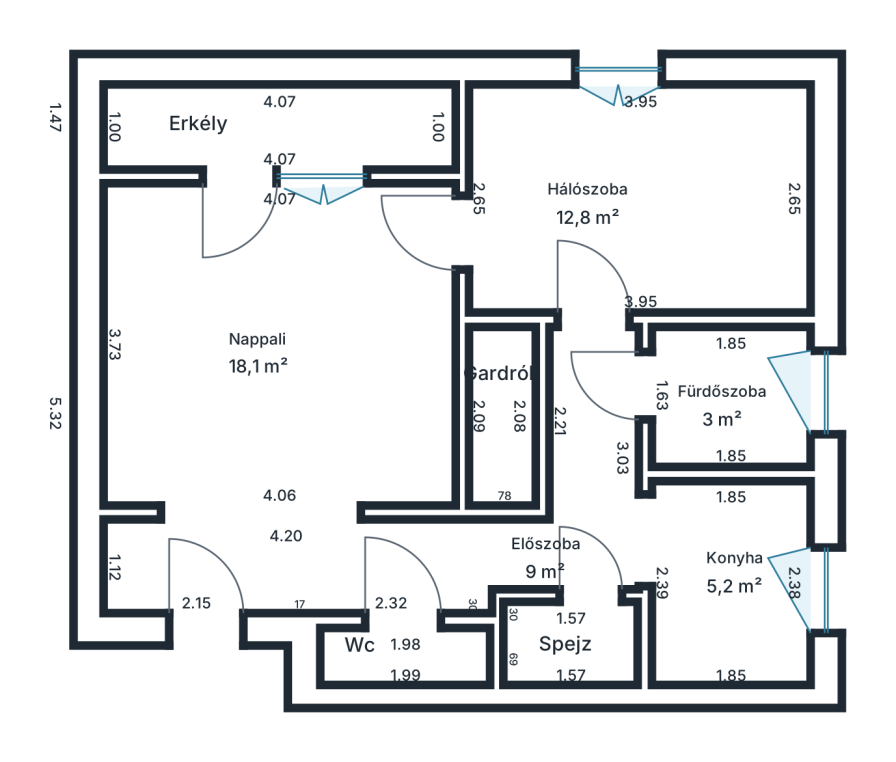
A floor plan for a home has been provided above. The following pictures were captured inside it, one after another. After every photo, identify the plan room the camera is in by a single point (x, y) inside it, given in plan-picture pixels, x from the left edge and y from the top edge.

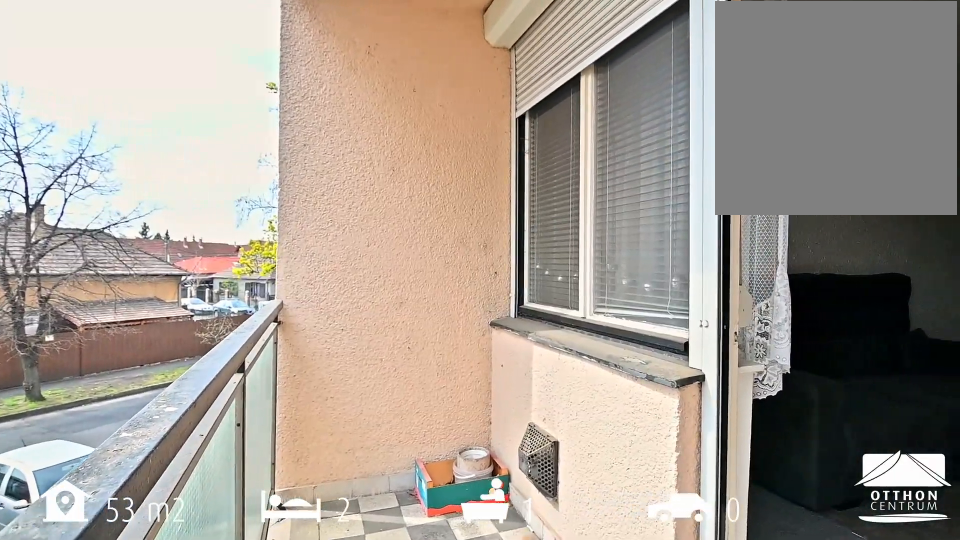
(284, 132)
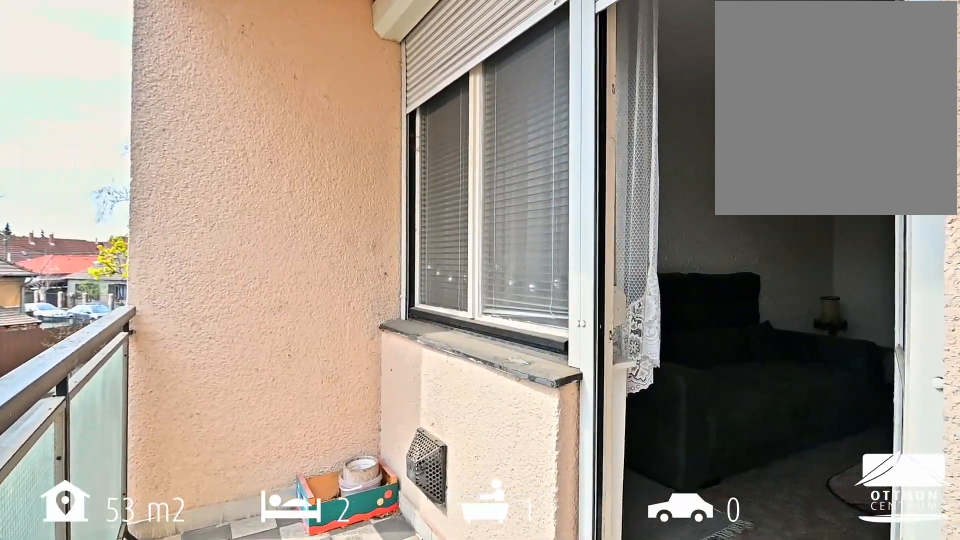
(284, 132)
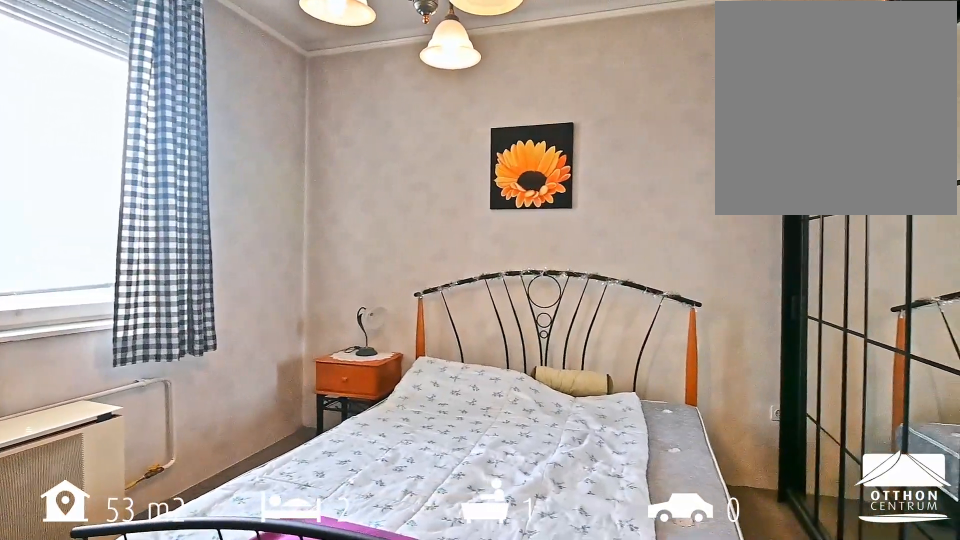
(638, 203)
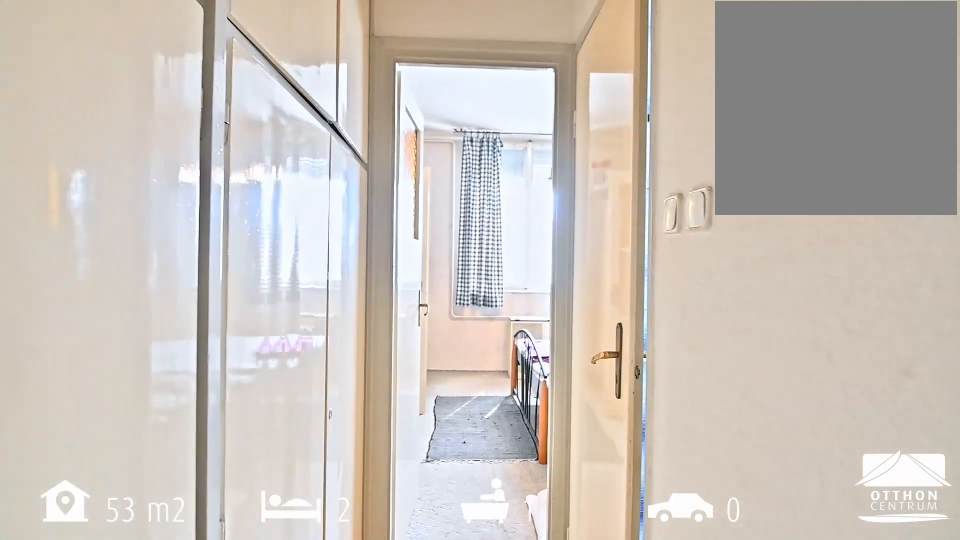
(593, 473)
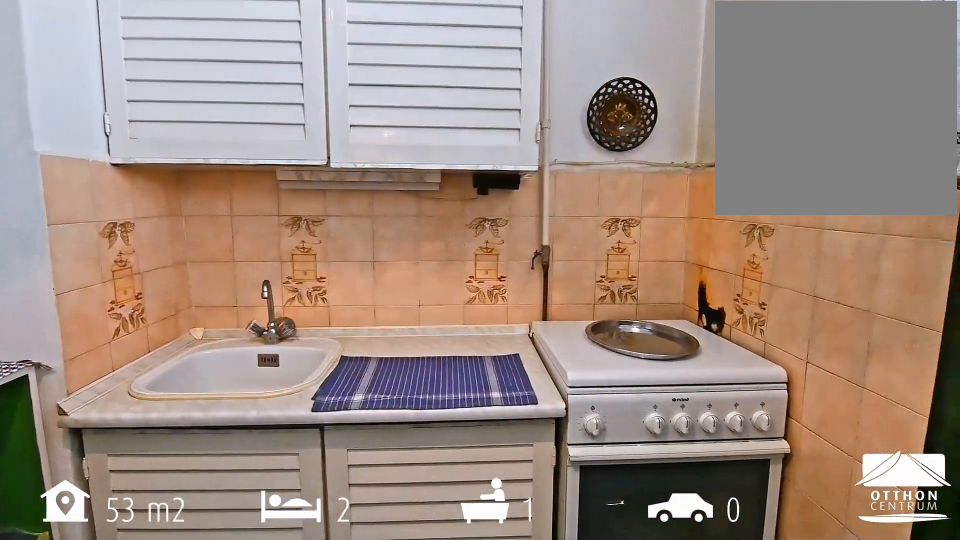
(735, 577)
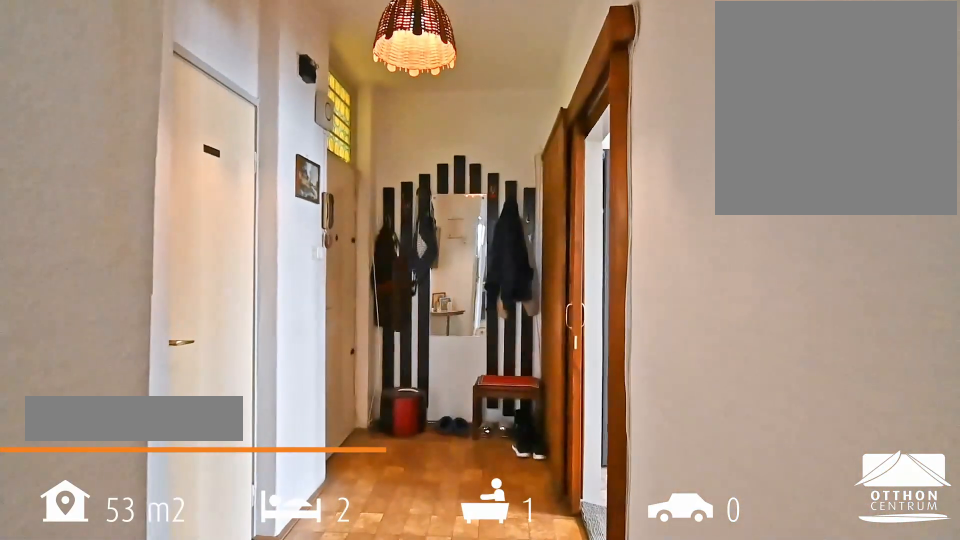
(316, 564)
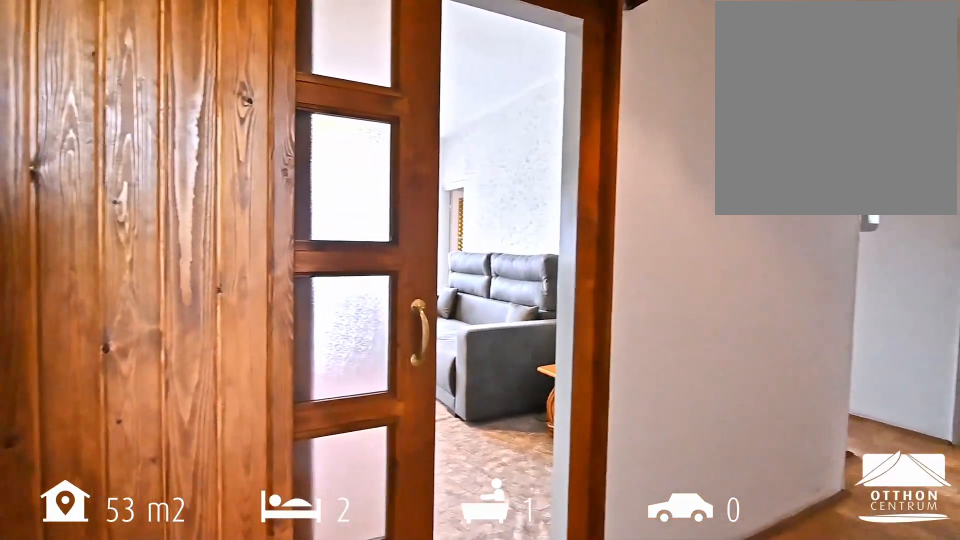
(315, 564)
